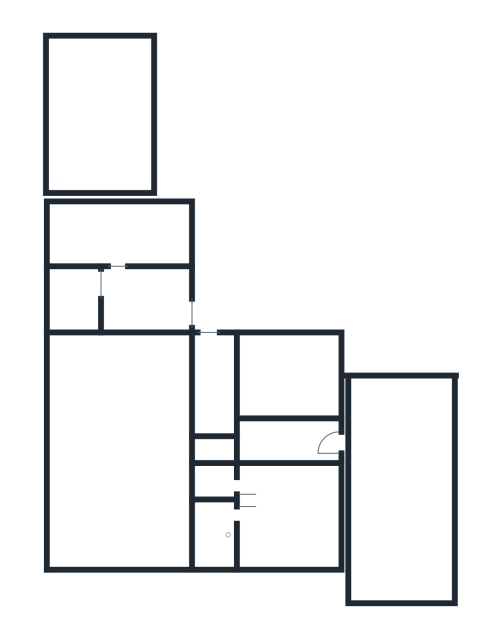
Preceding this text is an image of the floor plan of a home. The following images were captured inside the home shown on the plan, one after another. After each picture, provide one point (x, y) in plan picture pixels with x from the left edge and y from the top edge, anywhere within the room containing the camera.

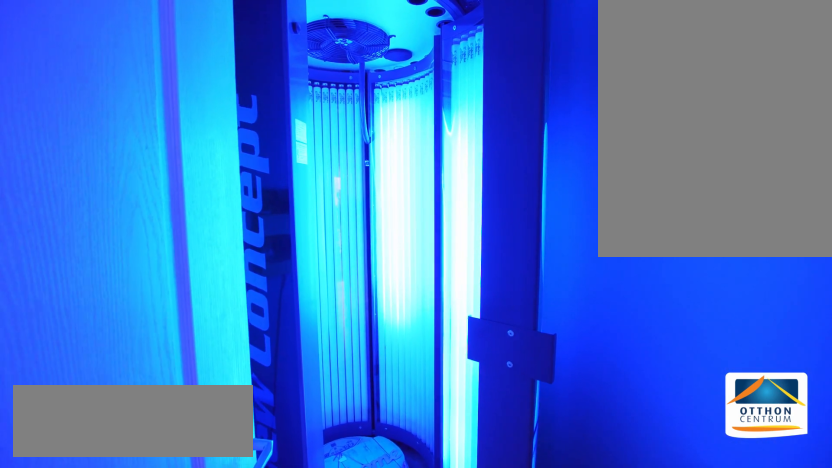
(212, 448)
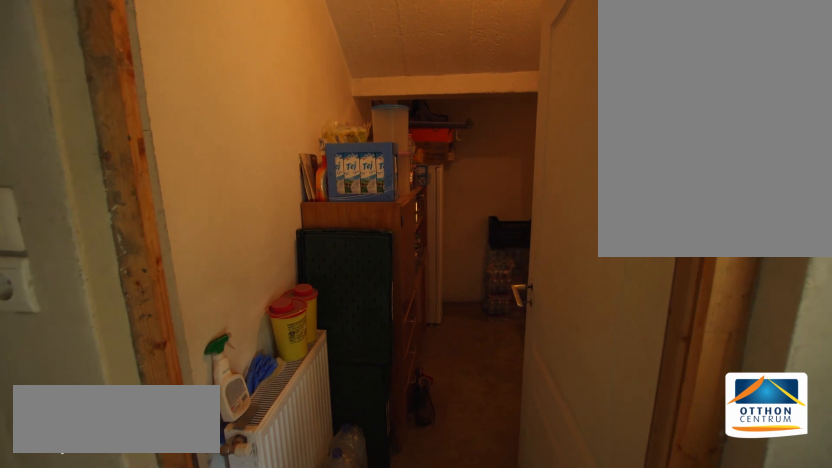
(212, 384)
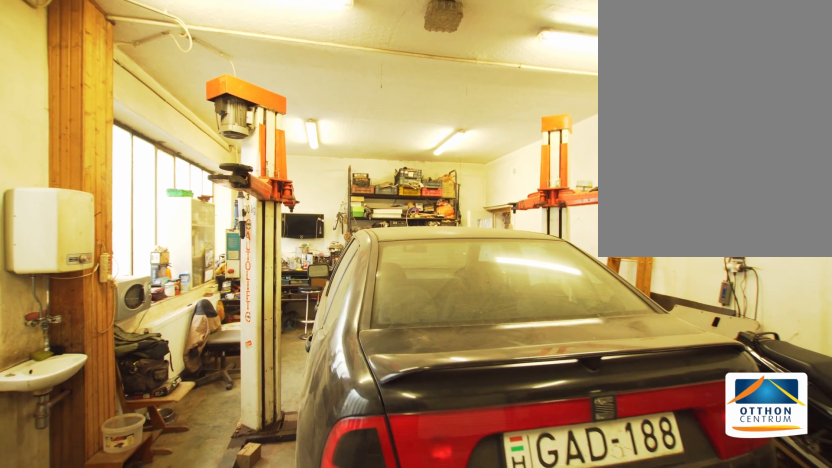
(121, 454)
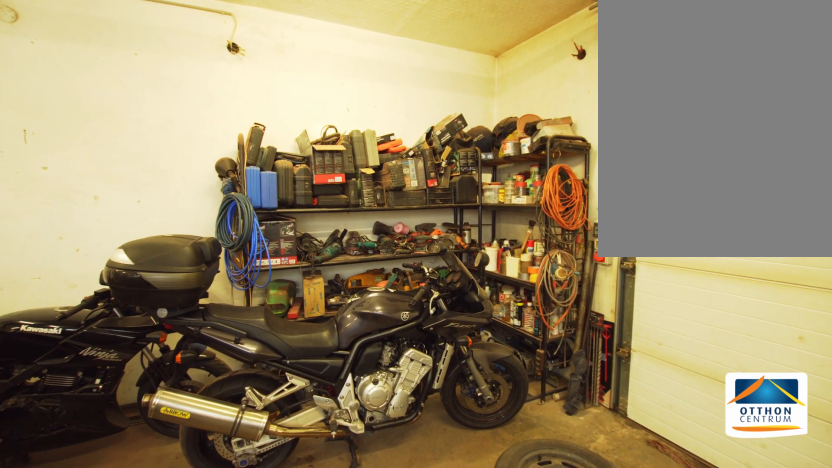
(121, 454)
